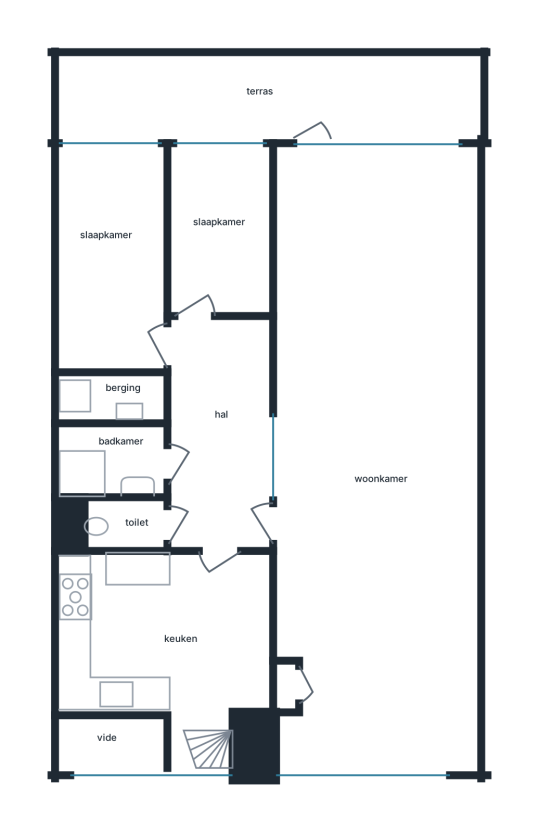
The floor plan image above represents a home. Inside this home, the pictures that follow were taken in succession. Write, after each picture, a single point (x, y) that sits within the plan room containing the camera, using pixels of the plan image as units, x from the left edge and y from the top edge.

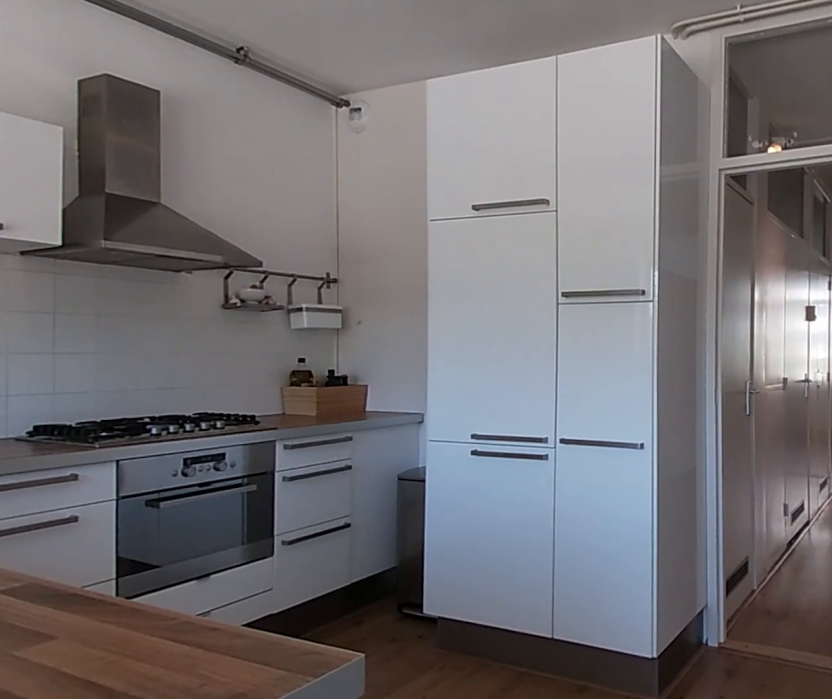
(167, 637)
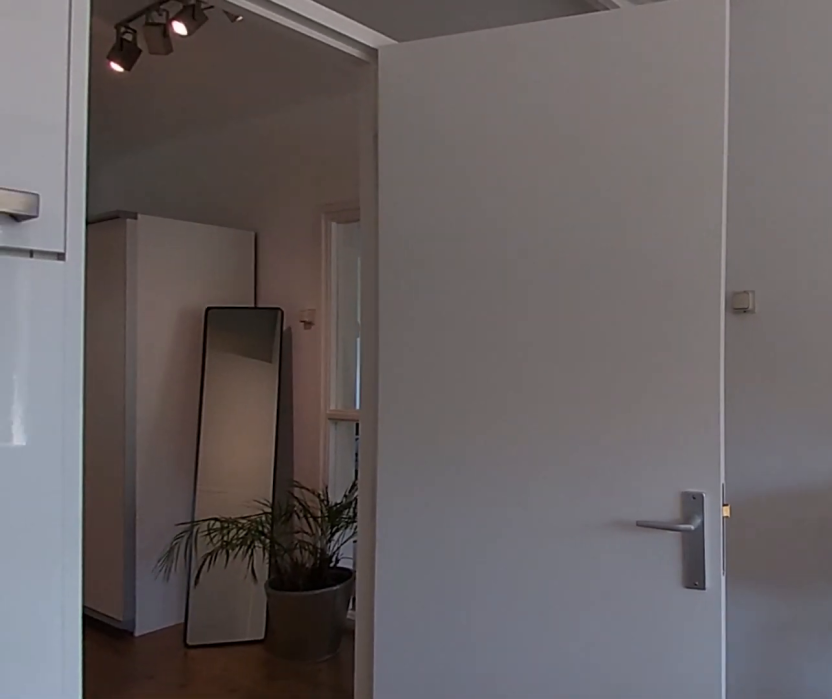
(167, 637)
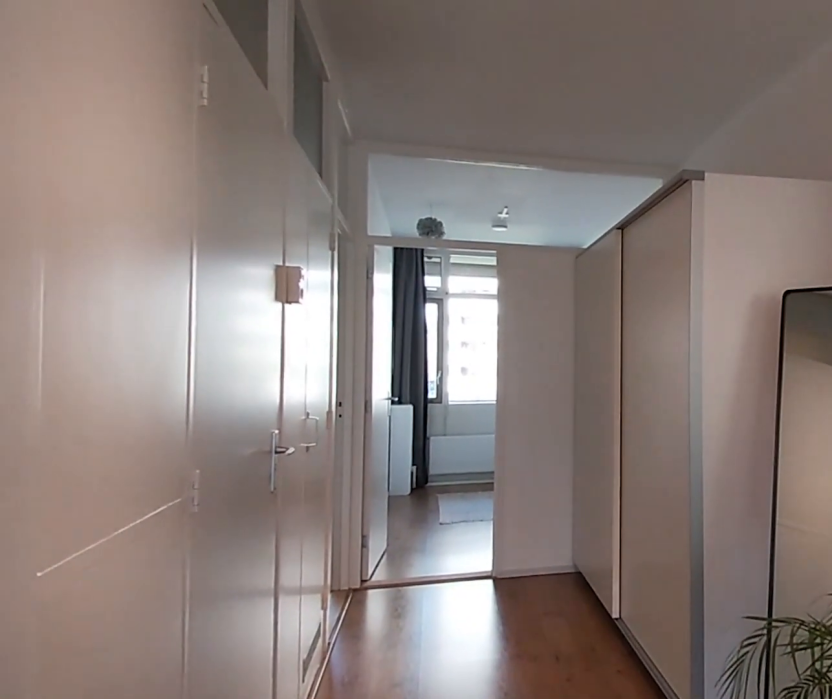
(220, 434)
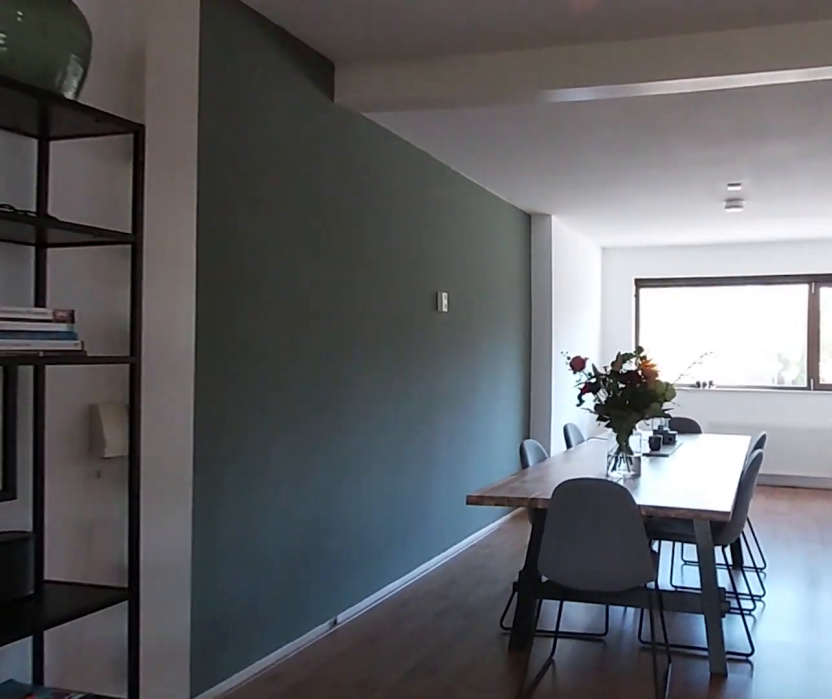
(388, 302)
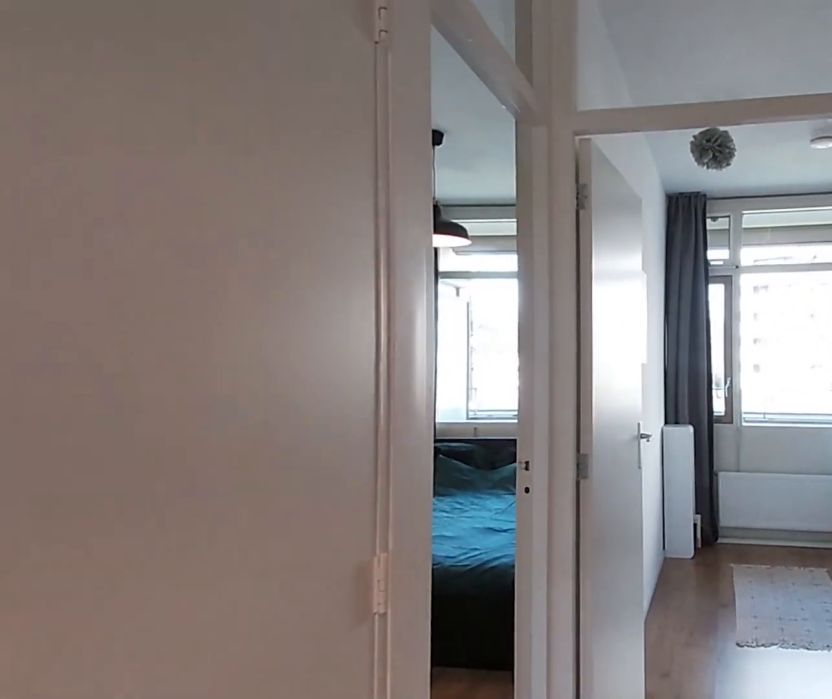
(220, 436)
